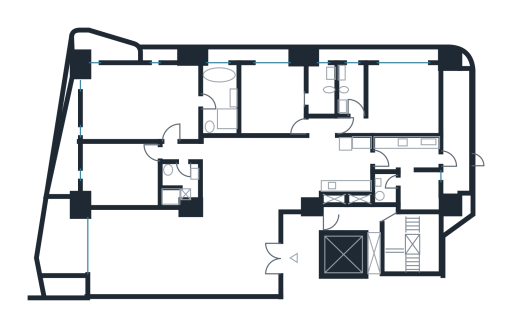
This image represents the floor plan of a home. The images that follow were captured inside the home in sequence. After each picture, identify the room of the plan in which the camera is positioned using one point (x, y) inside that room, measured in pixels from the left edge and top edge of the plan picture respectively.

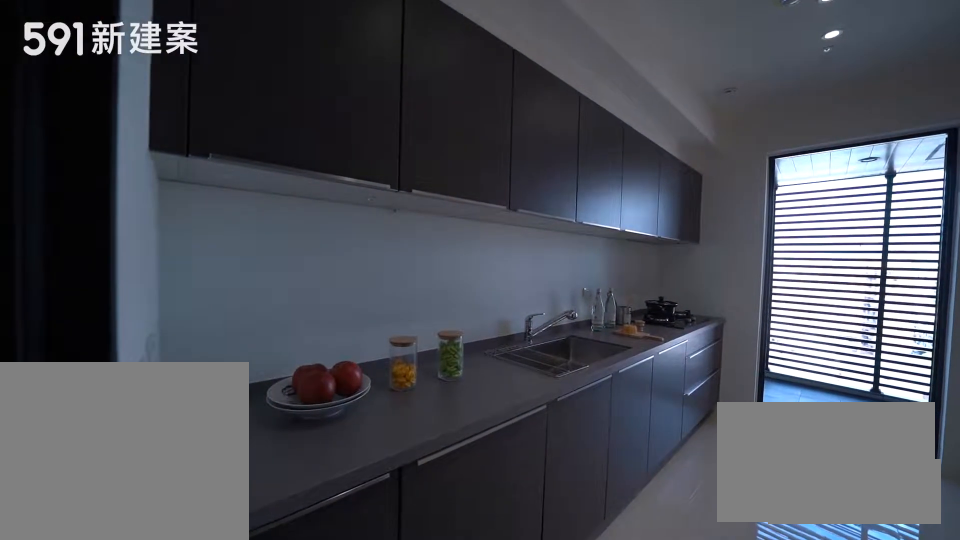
(413, 152)
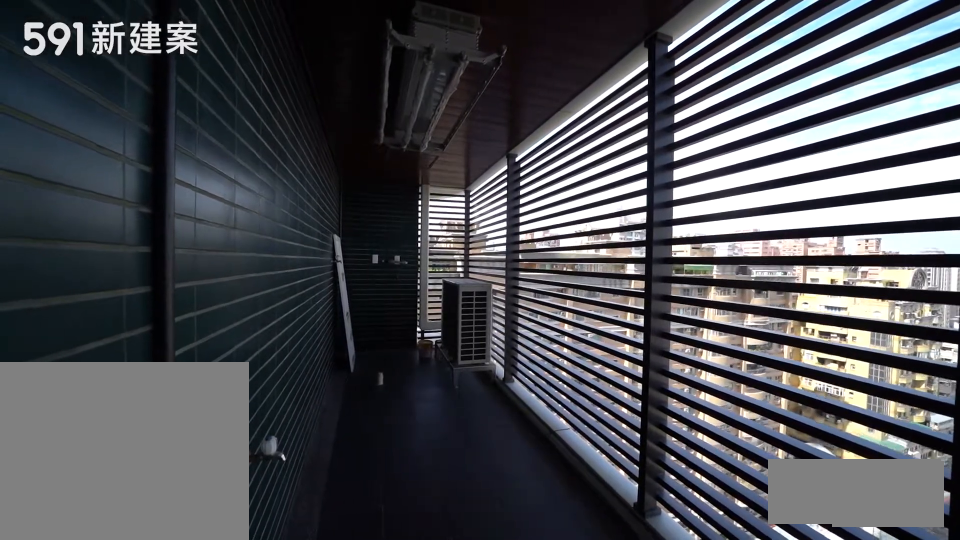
(457, 129)
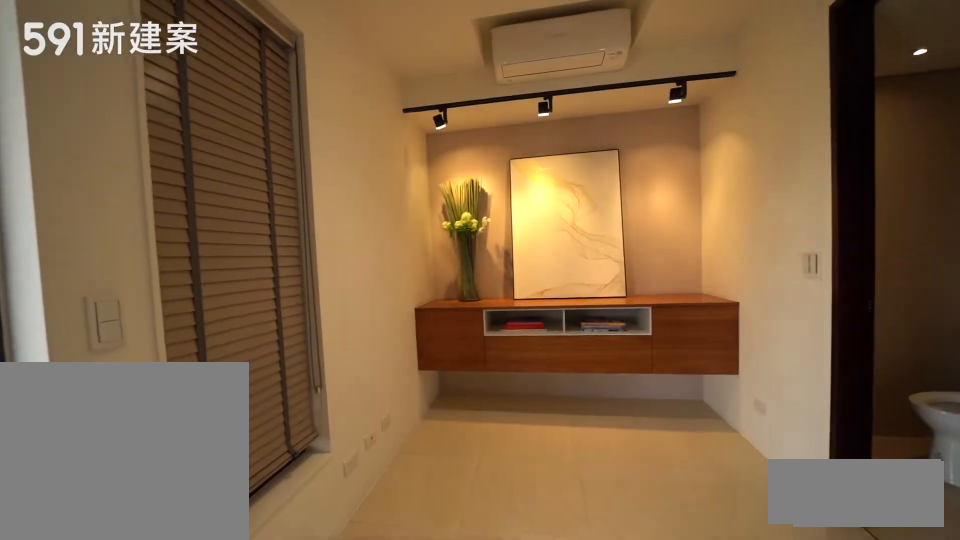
(422, 194)
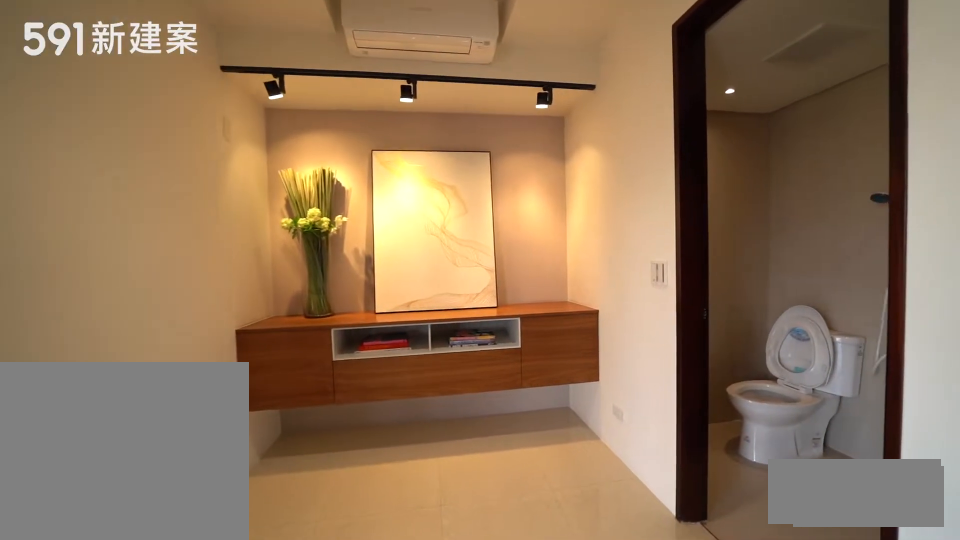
(422, 194)
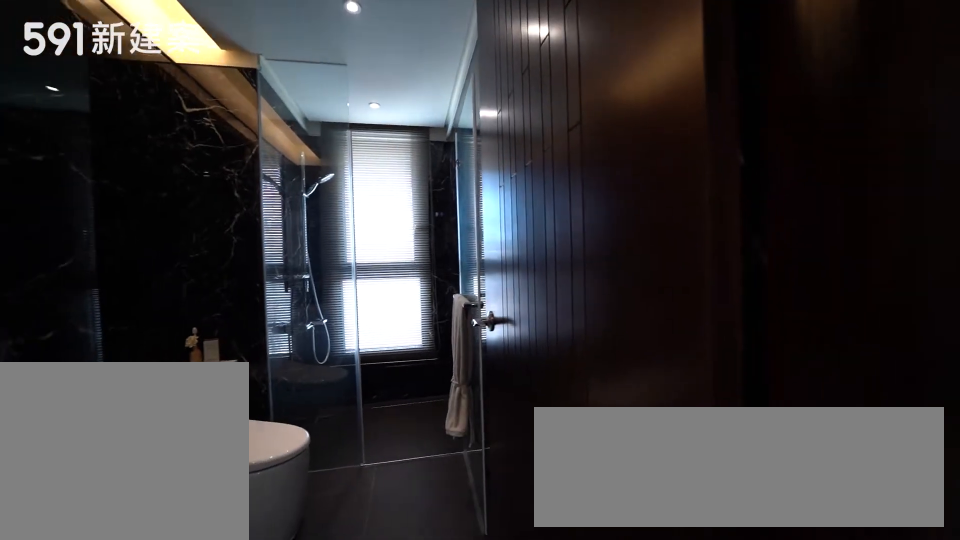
(353, 87)
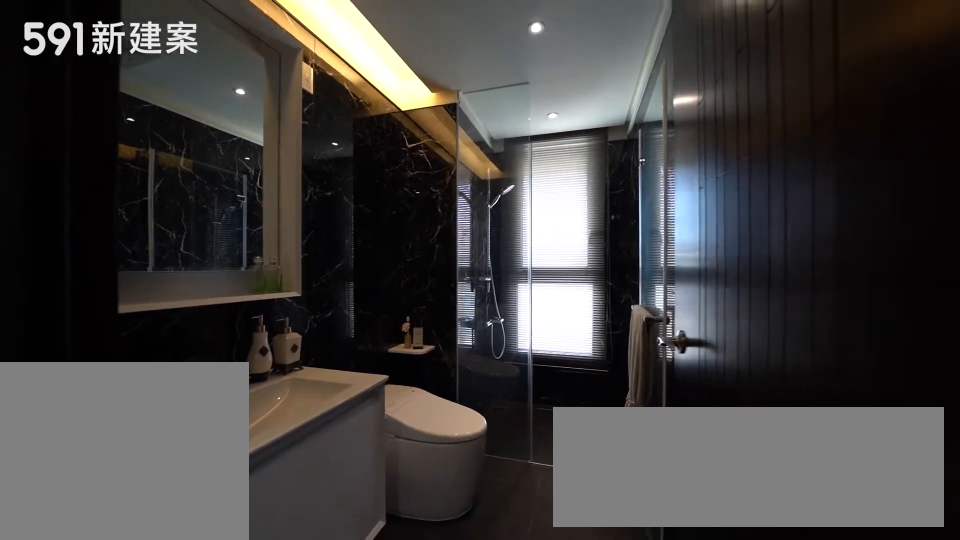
(353, 87)
